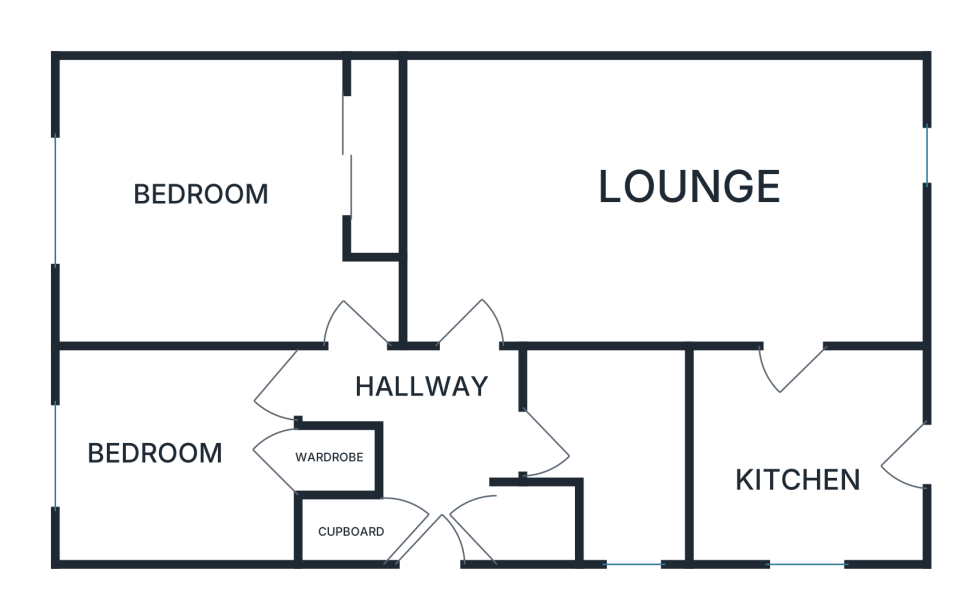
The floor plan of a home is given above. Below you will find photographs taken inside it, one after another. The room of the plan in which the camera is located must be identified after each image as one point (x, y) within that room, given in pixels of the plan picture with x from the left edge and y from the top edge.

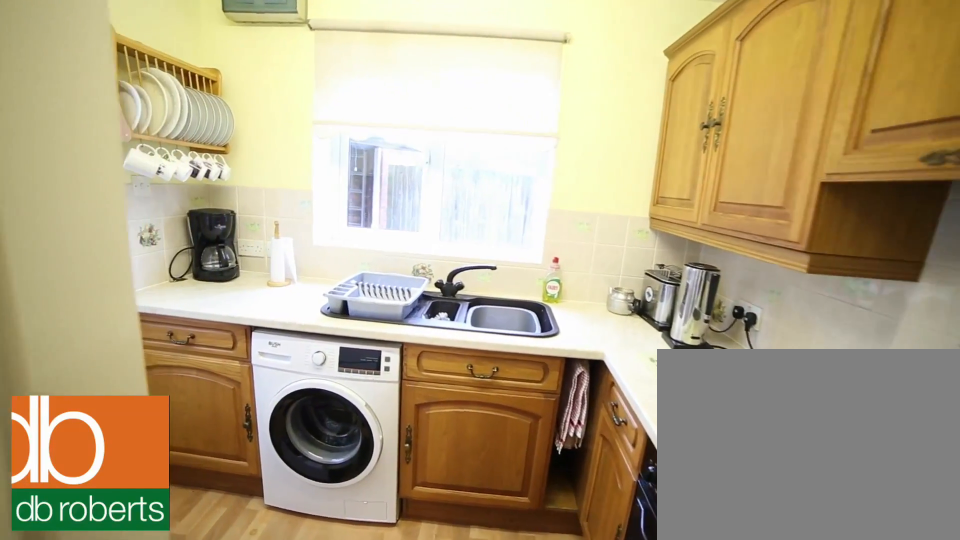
(805, 457)
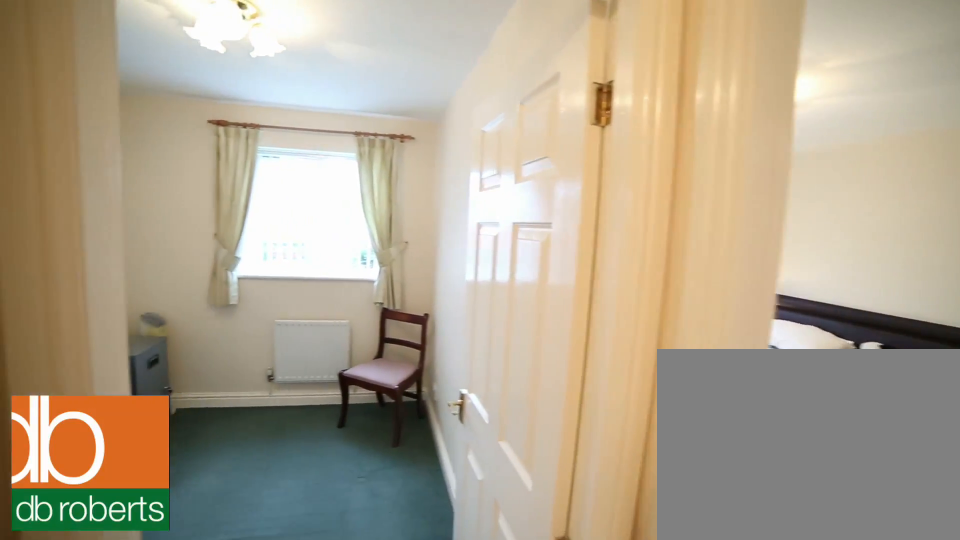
(162, 481)
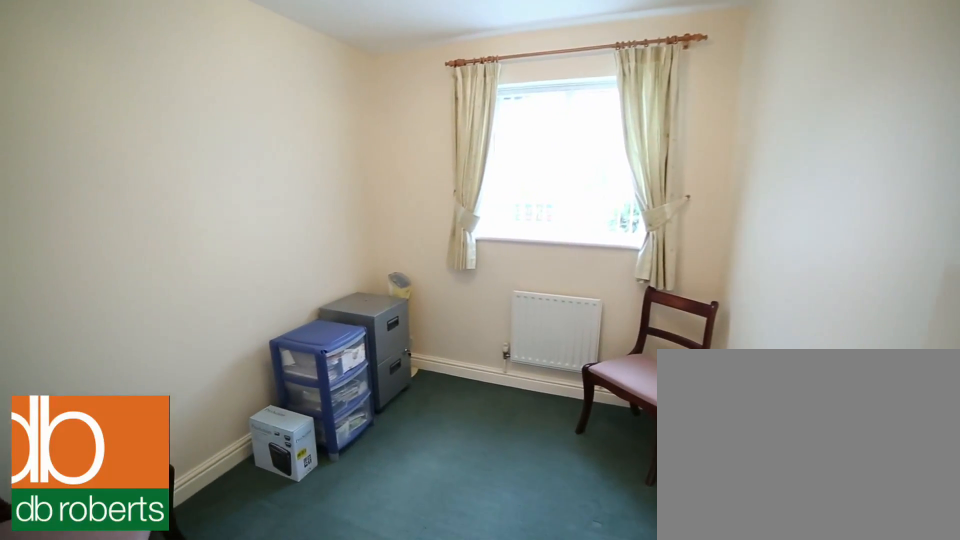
(162, 481)
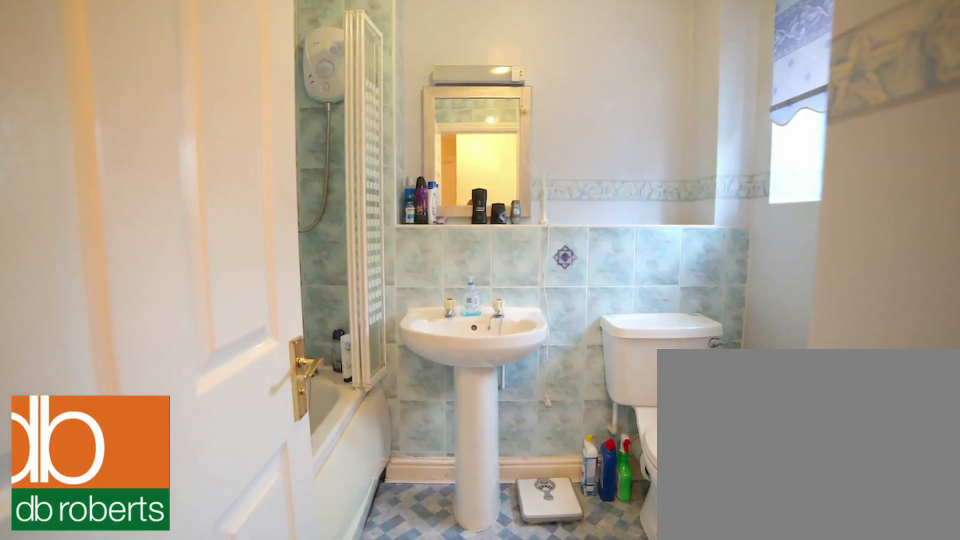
(618, 443)
